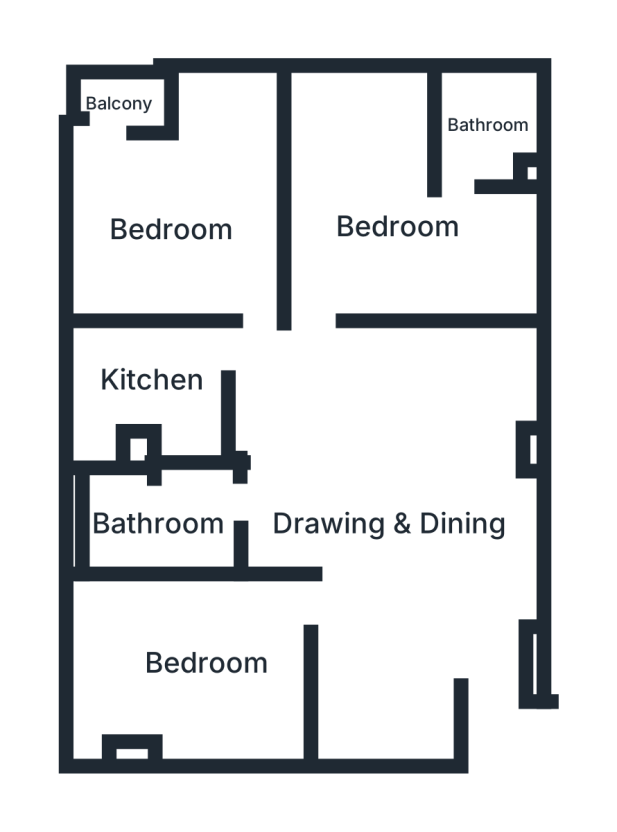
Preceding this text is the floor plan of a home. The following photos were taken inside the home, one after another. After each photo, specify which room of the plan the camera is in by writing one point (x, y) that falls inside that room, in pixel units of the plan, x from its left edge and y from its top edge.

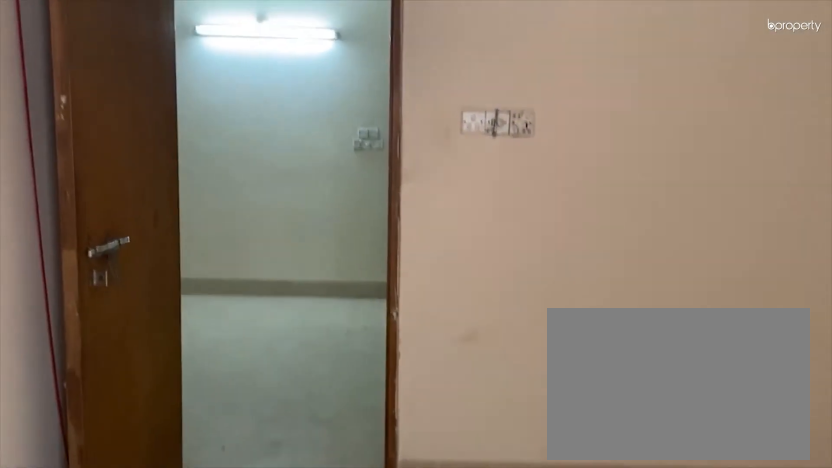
(213, 656)
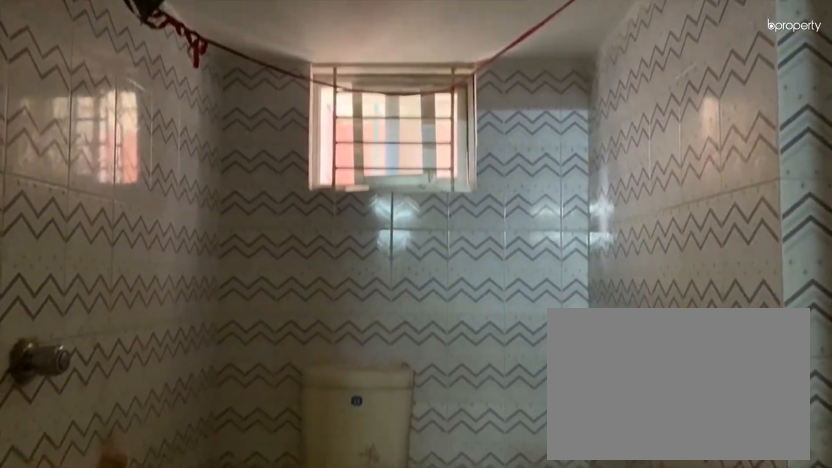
(170, 520)
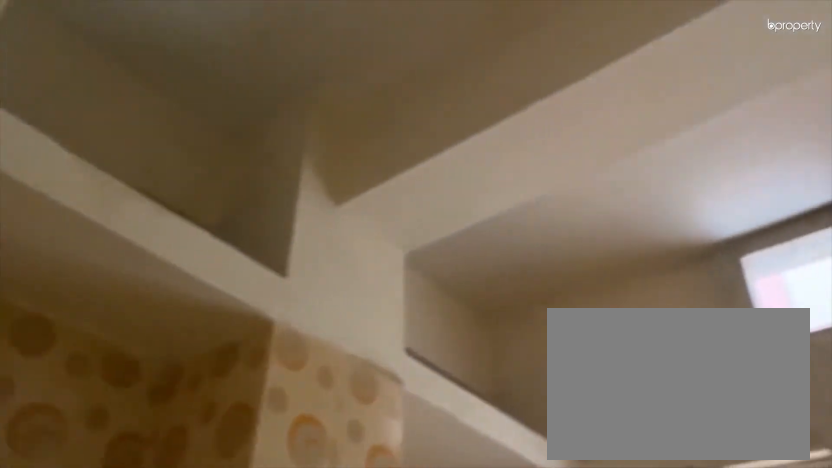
(156, 378)
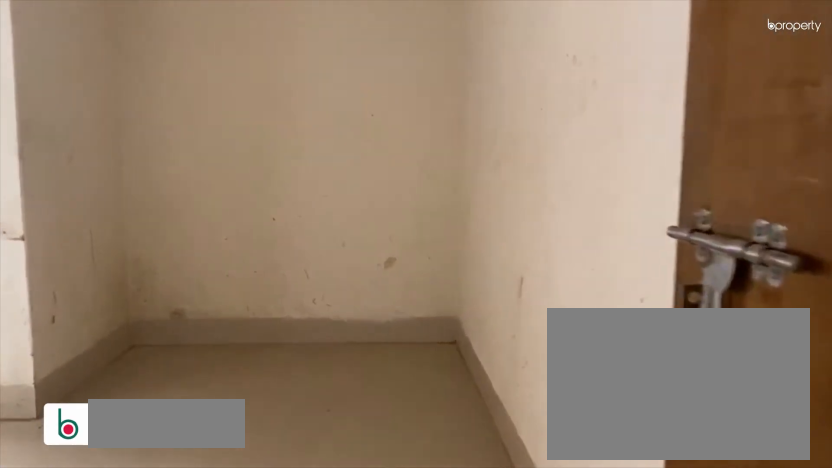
(167, 231)
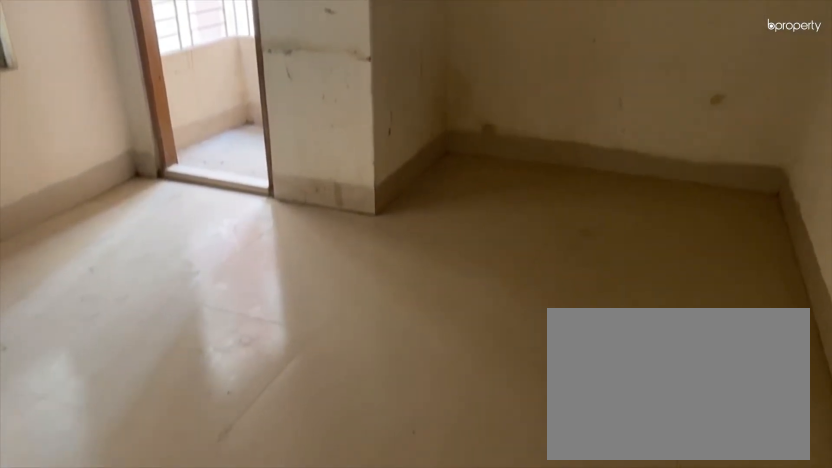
(167, 231)
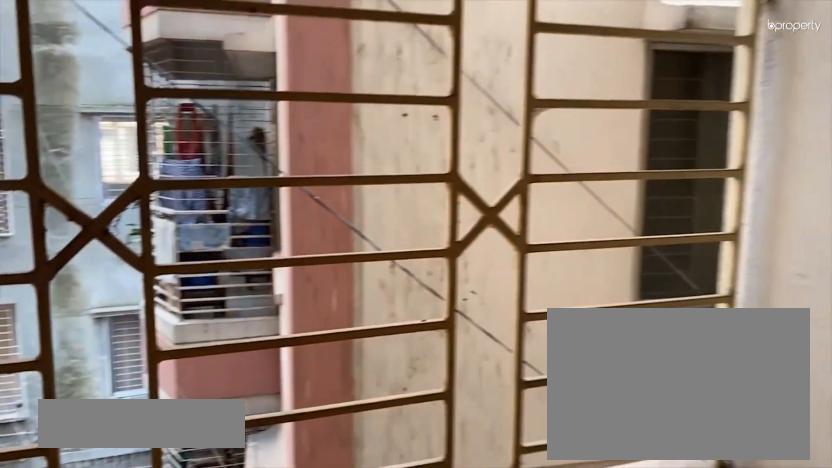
(120, 104)
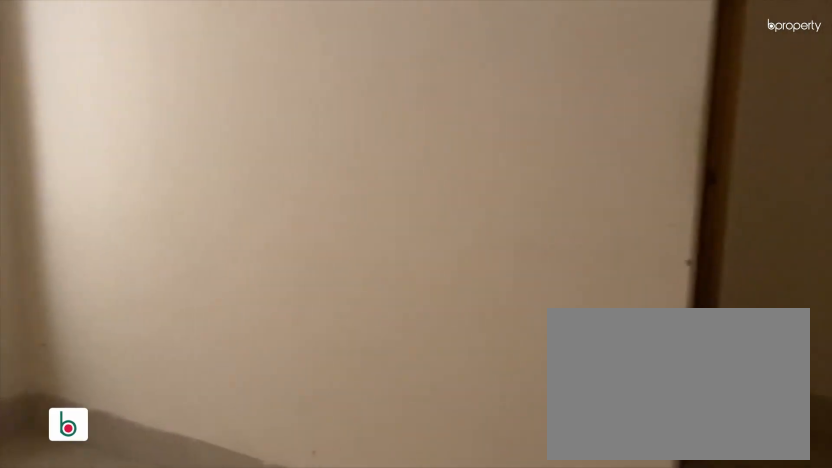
(391, 225)
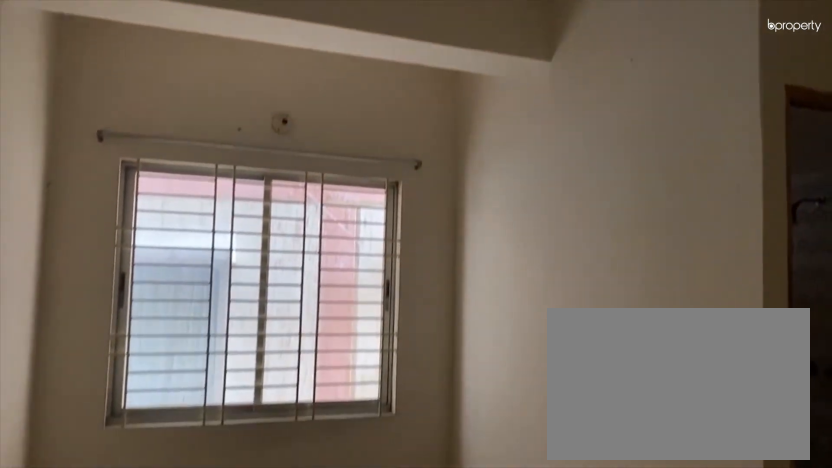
(391, 225)
